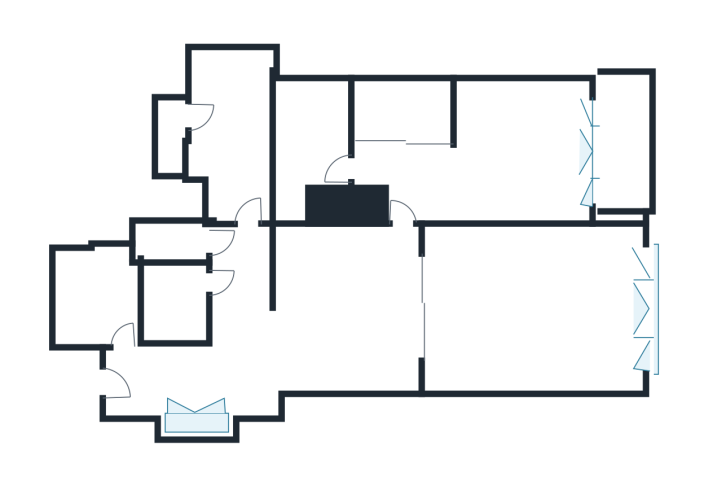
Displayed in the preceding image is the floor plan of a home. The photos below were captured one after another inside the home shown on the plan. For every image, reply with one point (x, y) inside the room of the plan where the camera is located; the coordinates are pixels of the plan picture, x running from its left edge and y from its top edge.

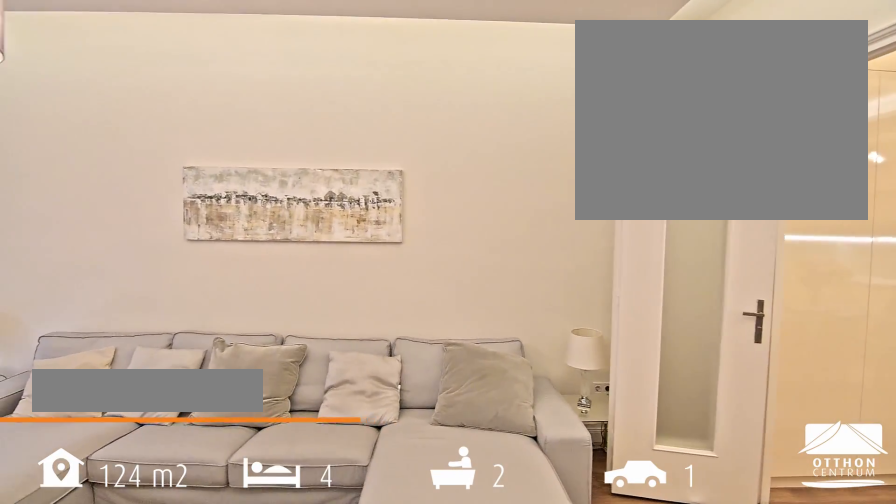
(535, 316)
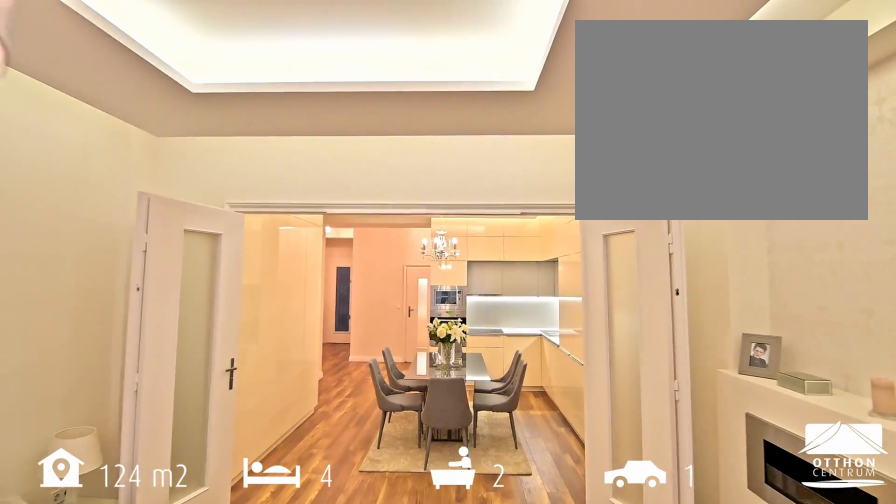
(535, 316)
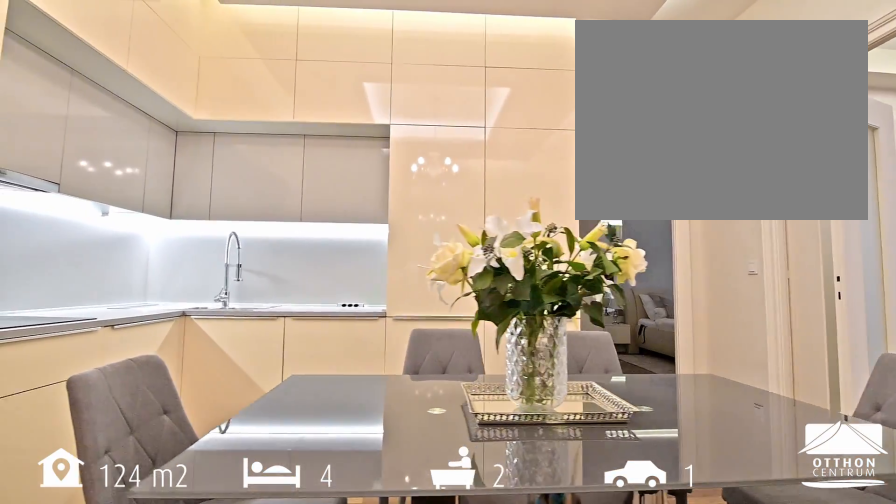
(367, 317)
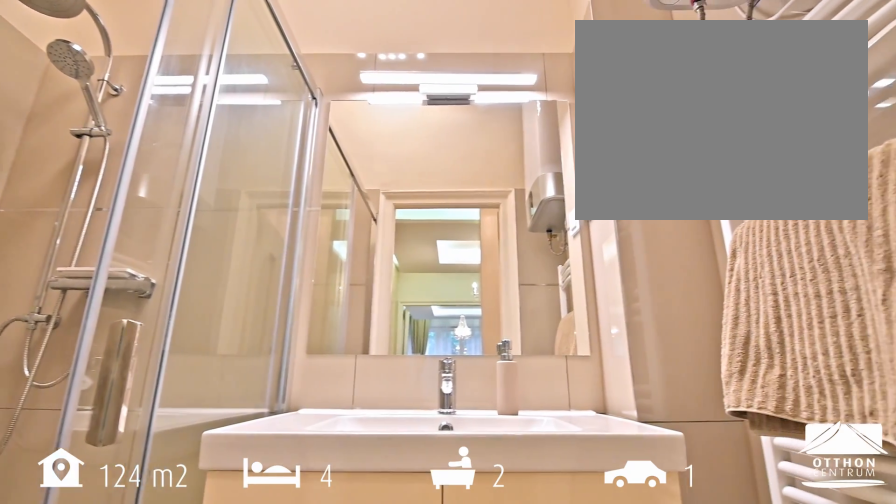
(178, 310)
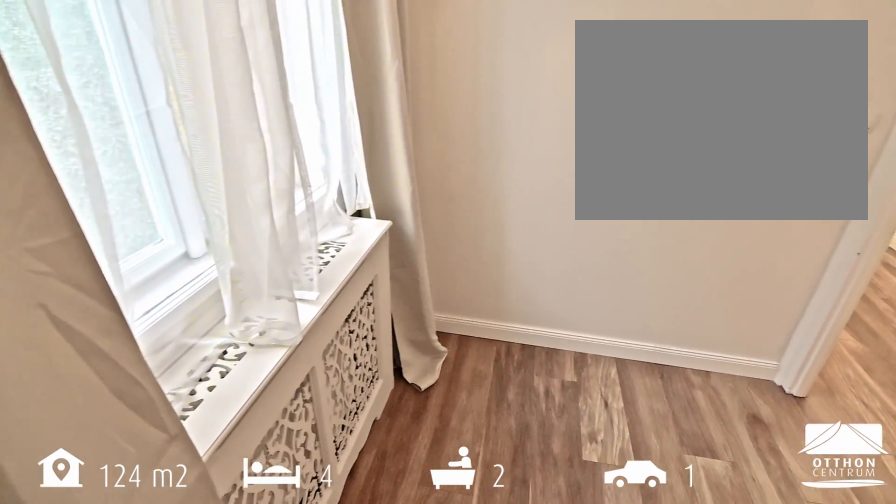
(101, 310)
